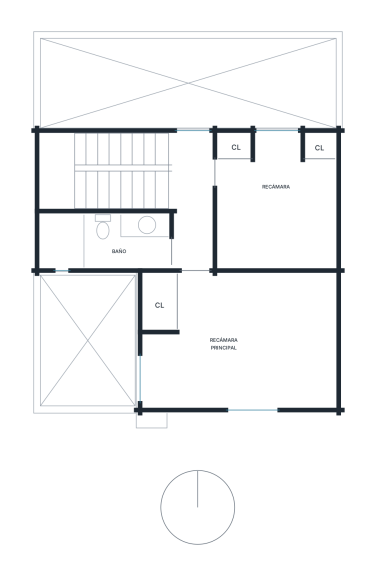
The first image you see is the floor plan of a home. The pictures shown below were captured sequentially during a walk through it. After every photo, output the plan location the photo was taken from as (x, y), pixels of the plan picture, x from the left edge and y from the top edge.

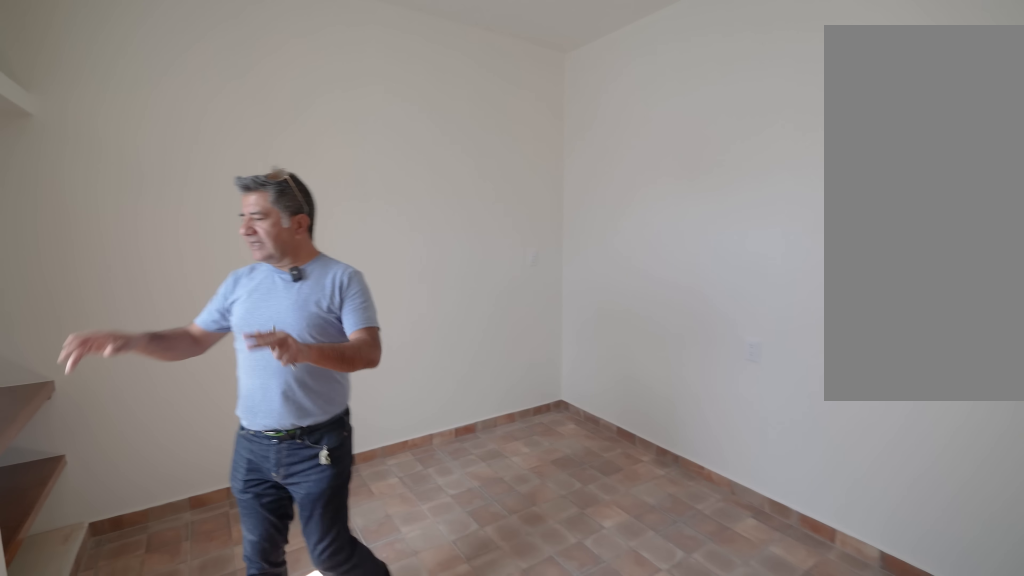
(232, 178)
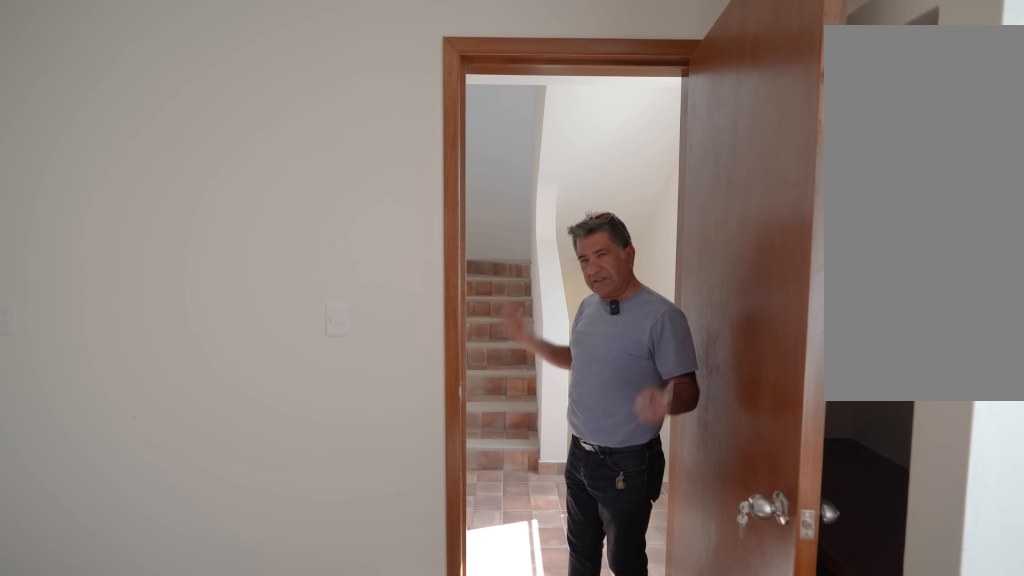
(316, 180)
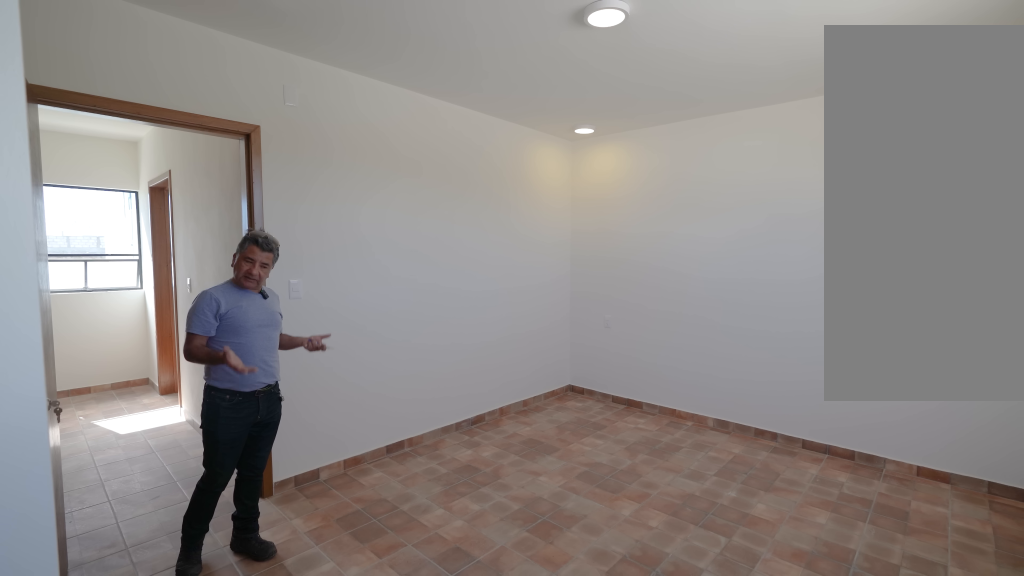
(197, 335)
